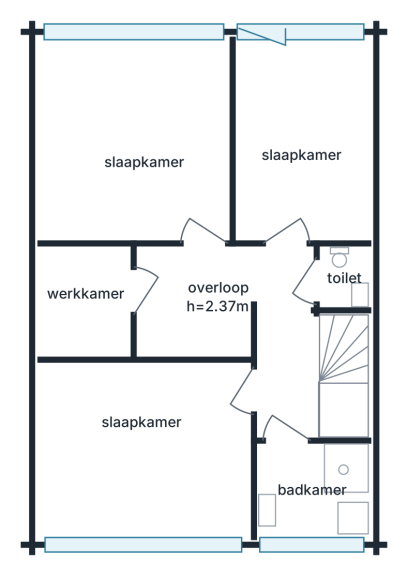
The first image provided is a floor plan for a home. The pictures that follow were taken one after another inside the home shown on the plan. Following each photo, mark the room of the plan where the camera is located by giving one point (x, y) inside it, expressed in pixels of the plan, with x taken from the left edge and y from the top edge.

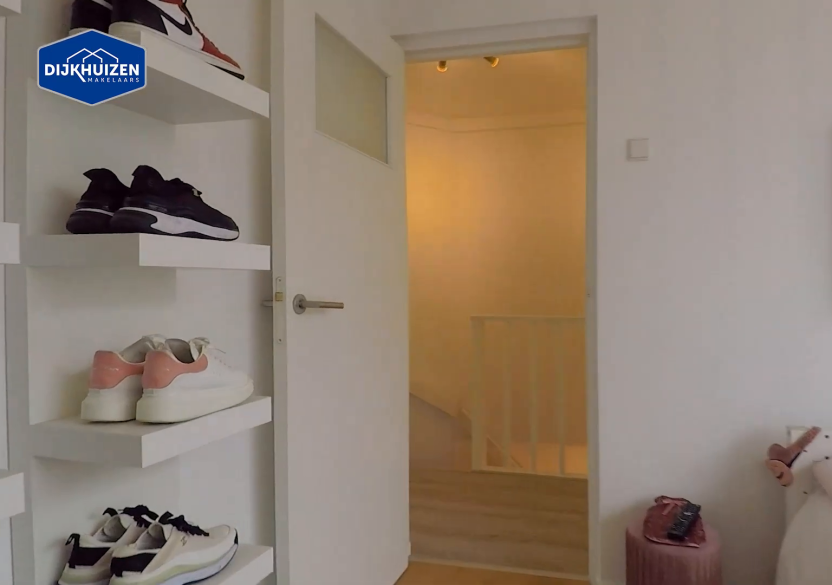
(146, 450)
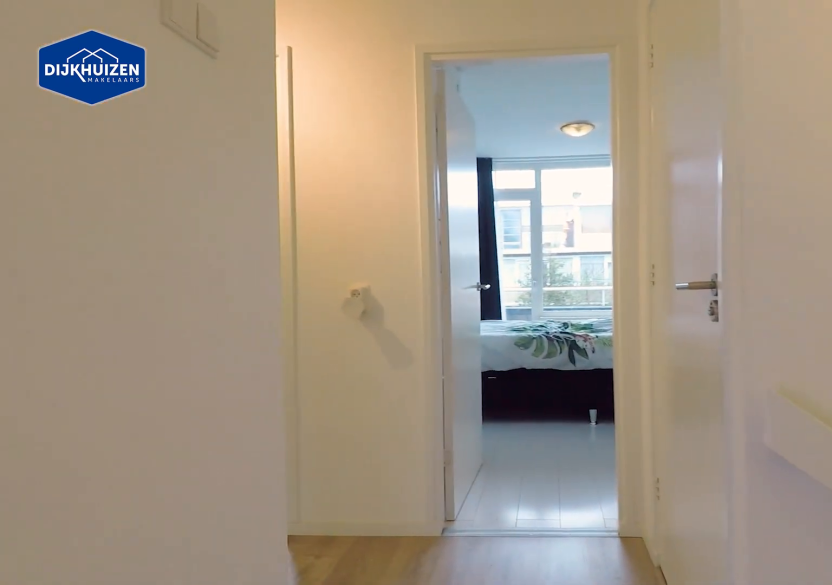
(286, 342)
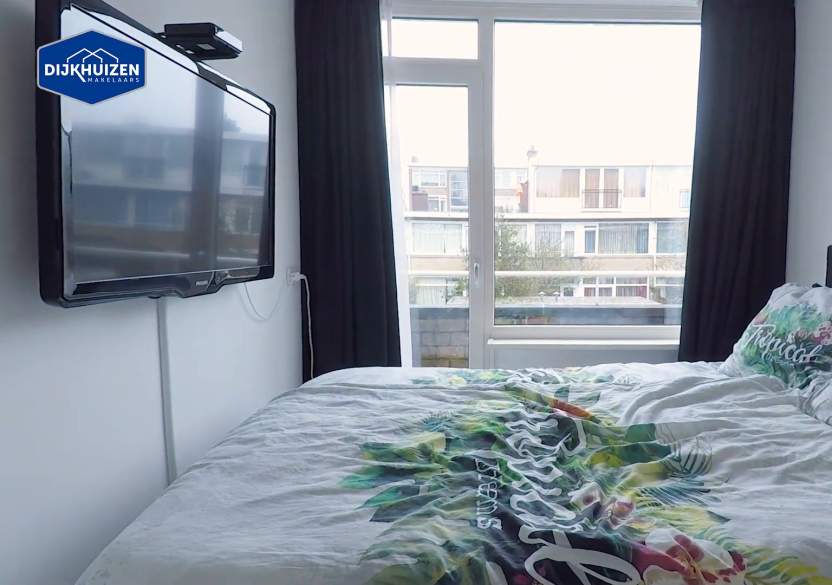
(300, 136)
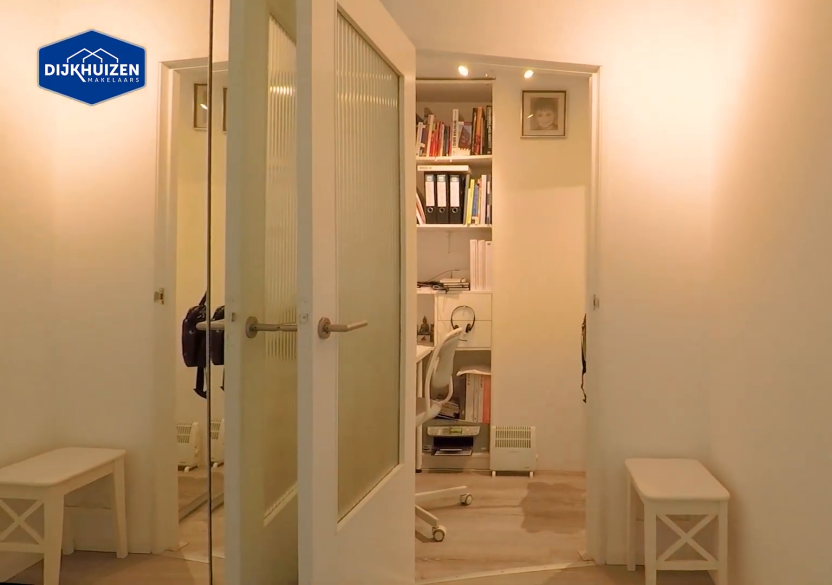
(287, 342)
